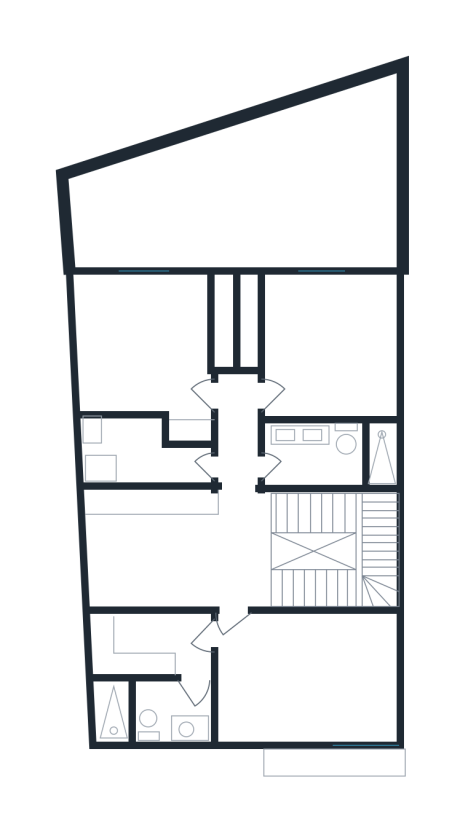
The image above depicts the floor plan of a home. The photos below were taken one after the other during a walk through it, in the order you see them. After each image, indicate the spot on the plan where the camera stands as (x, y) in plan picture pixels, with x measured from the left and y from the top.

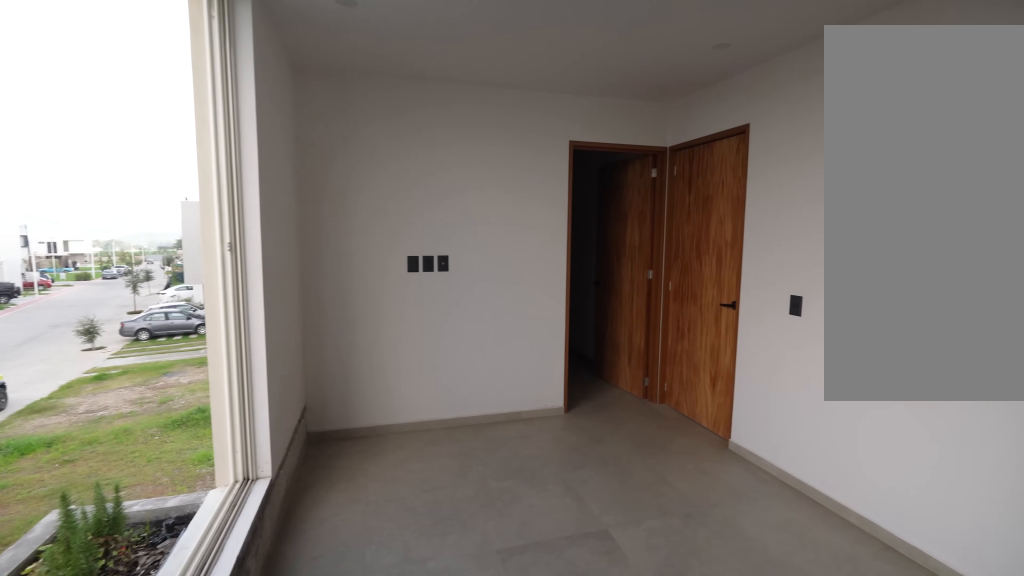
(367, 719)
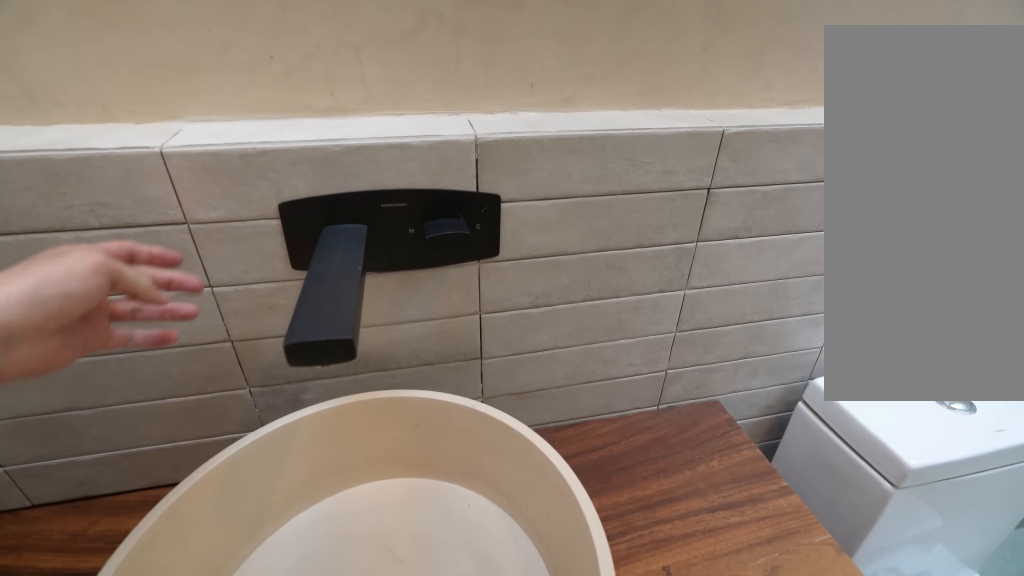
(181, 702)
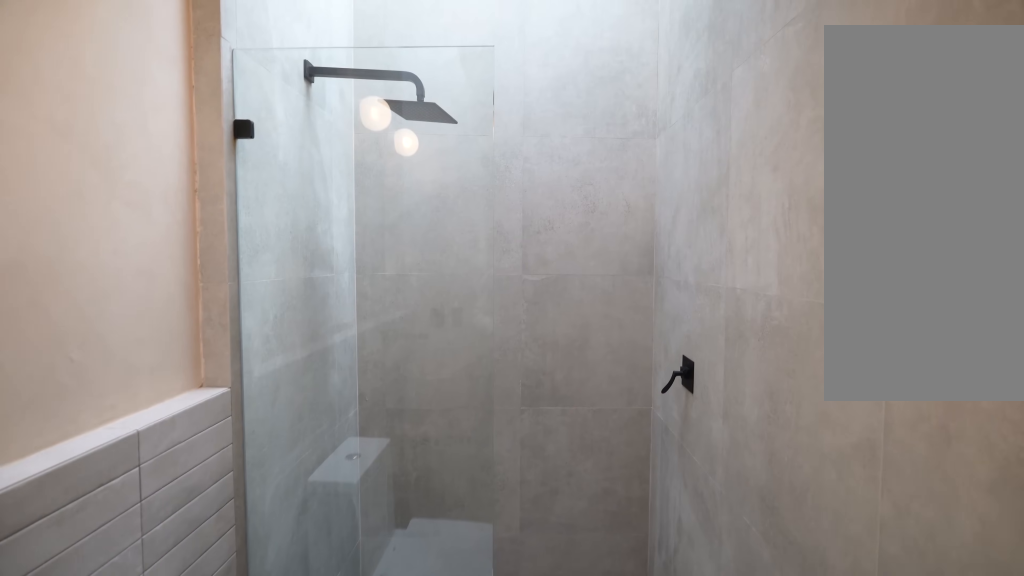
(179, 691)
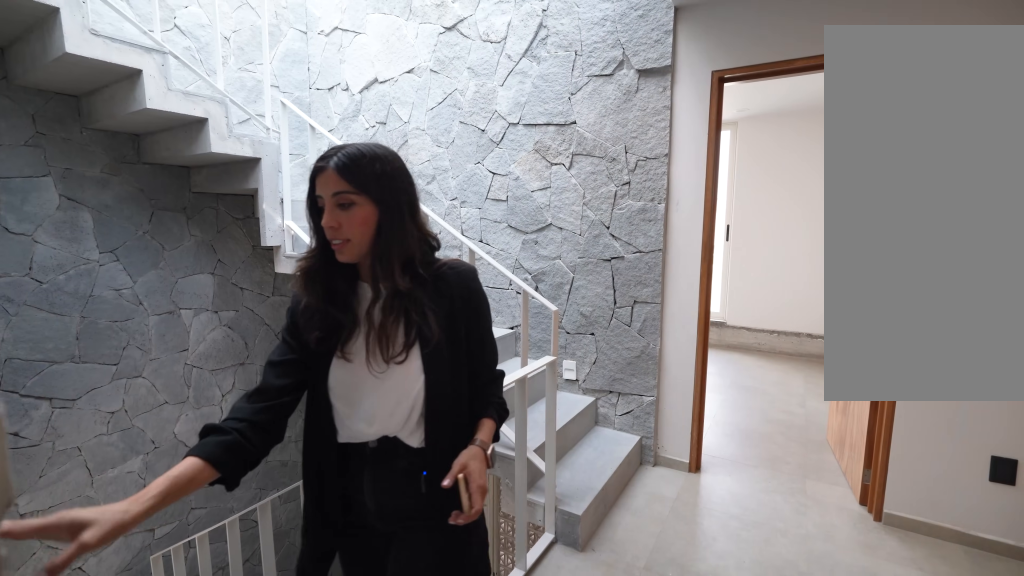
(234, 462)
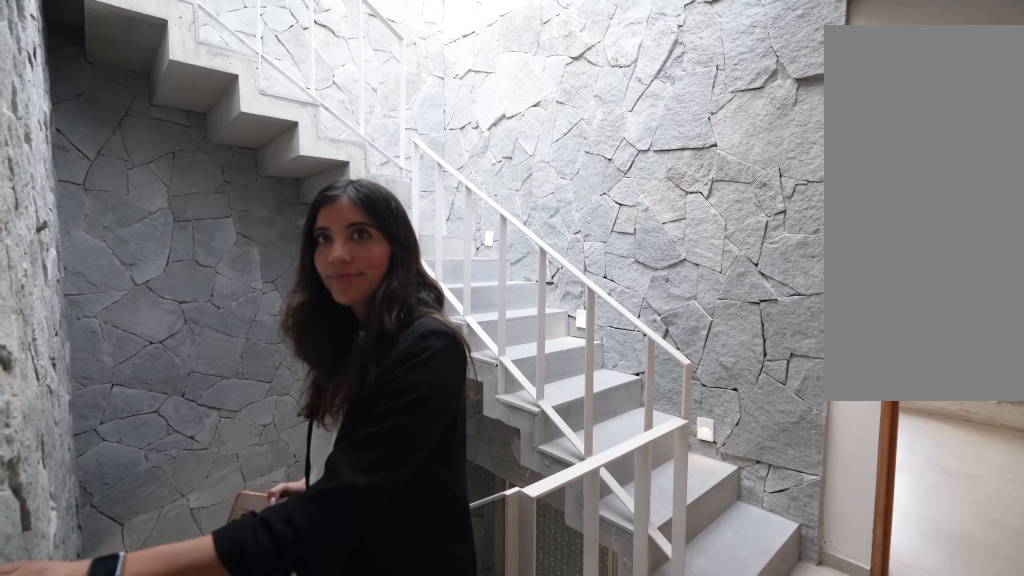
(229, 470)
